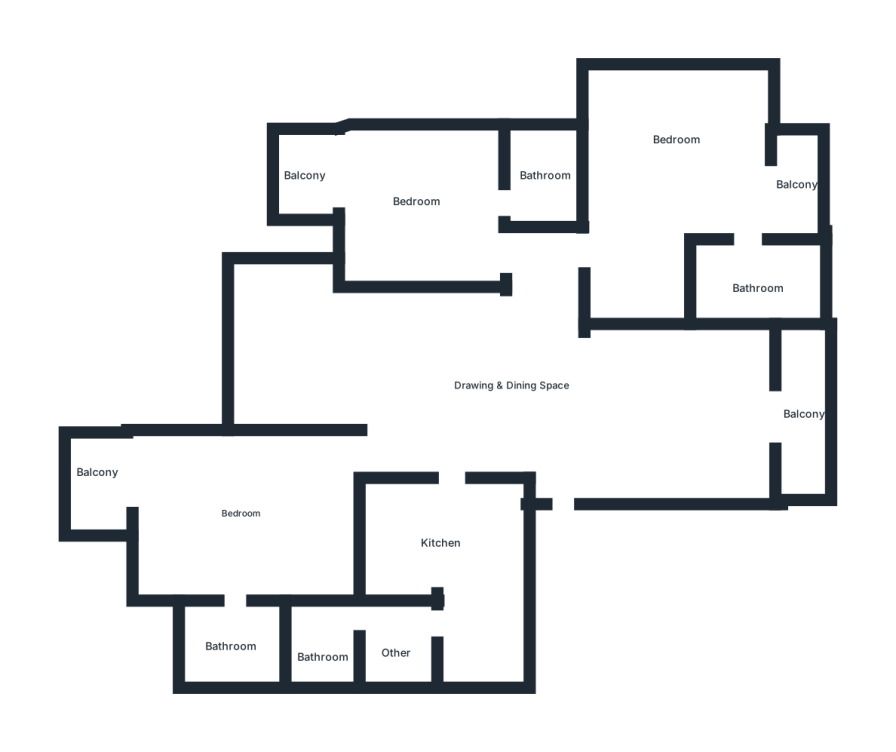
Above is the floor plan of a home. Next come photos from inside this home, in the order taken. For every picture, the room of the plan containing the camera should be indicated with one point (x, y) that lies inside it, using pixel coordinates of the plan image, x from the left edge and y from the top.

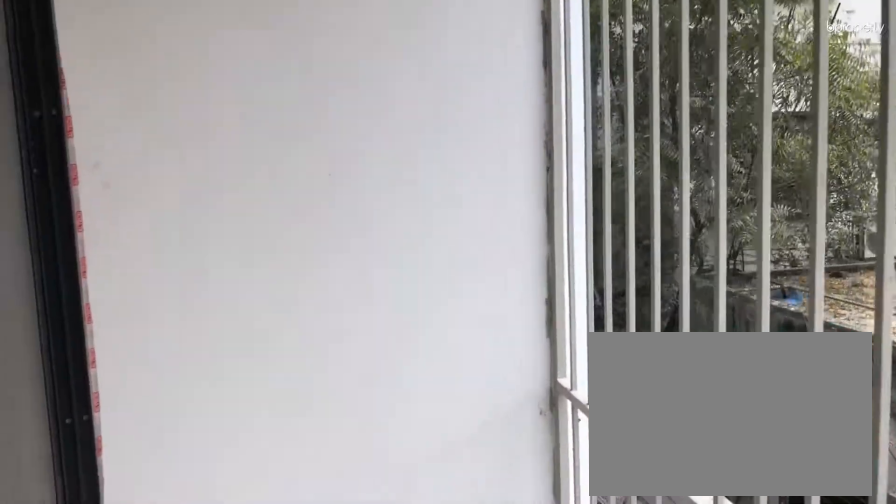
(793, 413)
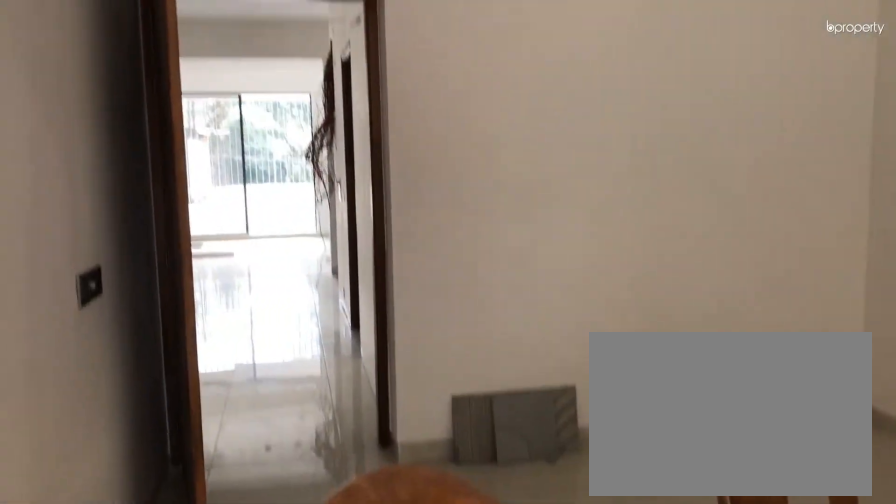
(229, 507)
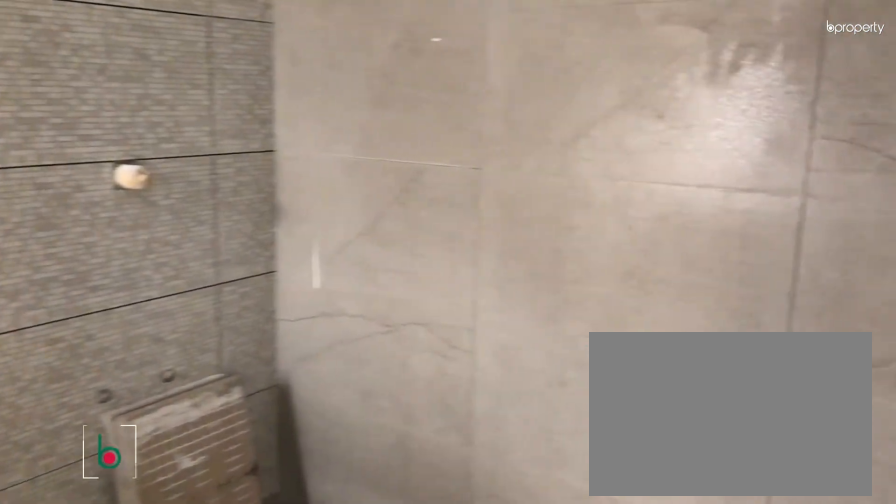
(749, 287)
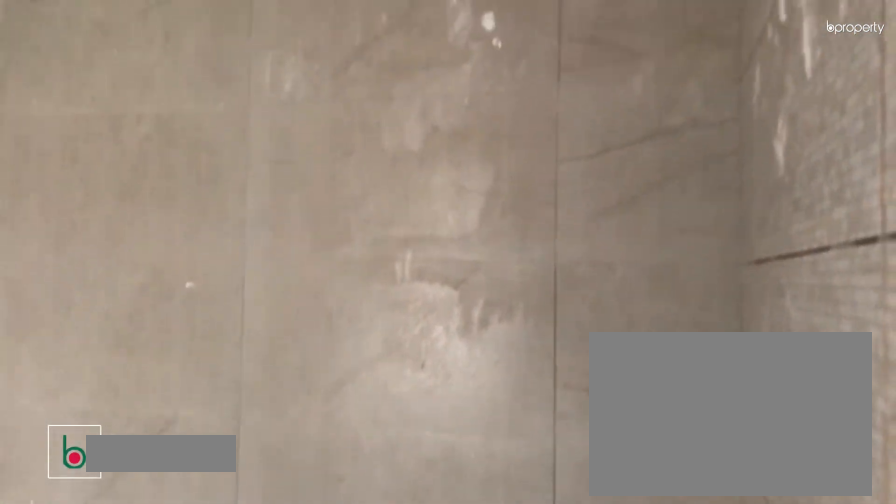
(749, 287)
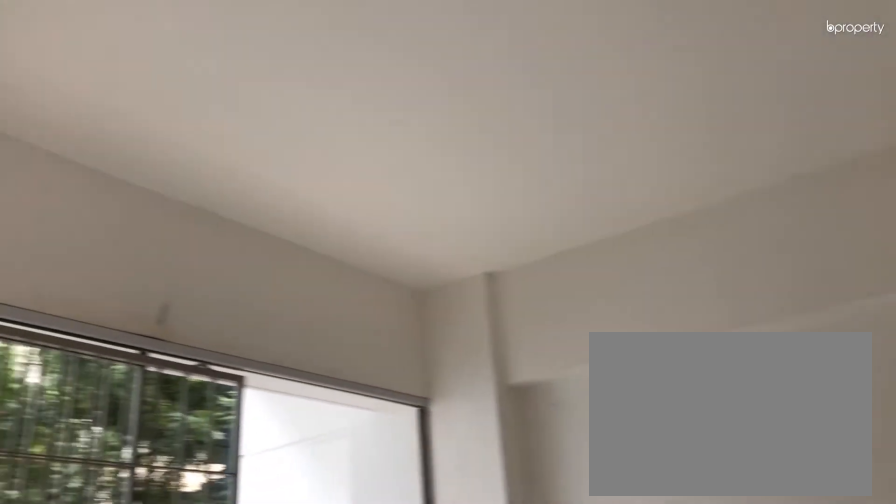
(442, 206)
